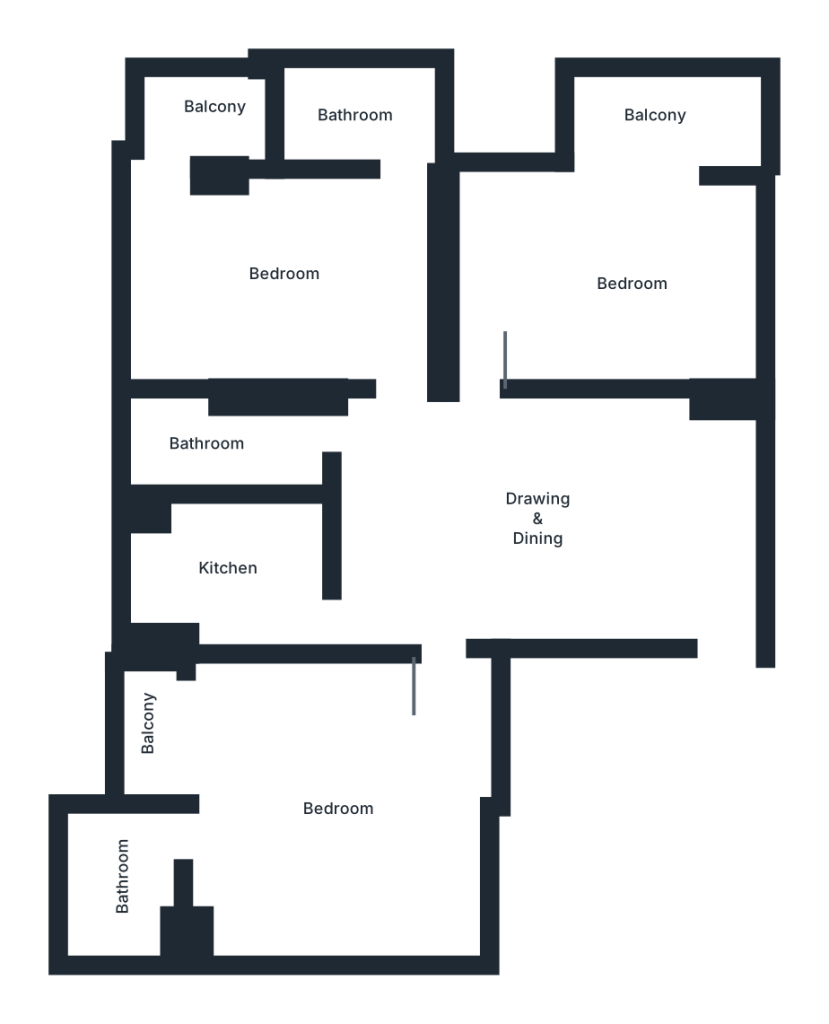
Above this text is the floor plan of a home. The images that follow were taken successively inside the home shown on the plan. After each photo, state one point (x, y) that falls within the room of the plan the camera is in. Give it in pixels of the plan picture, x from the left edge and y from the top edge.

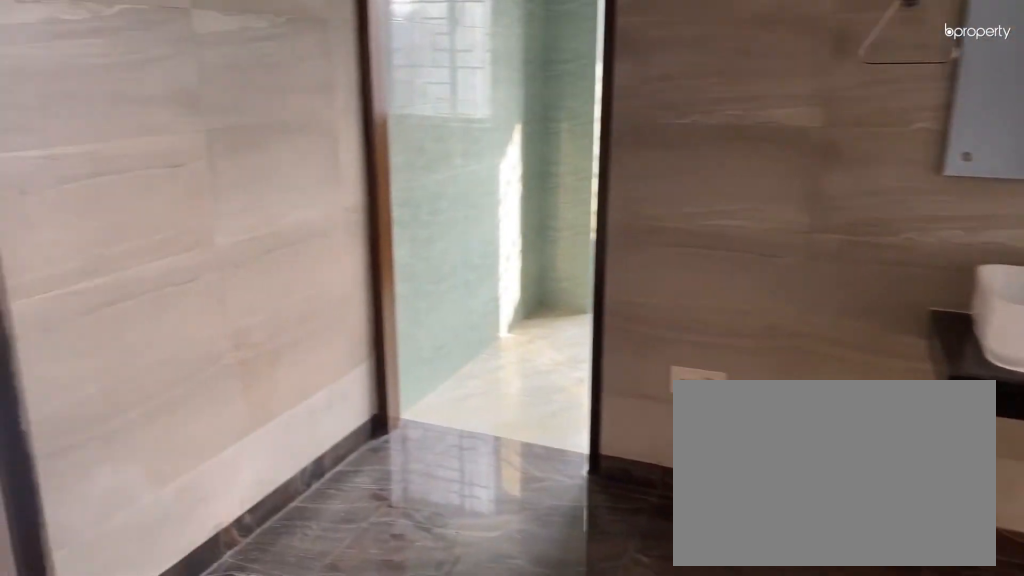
(541, 498)
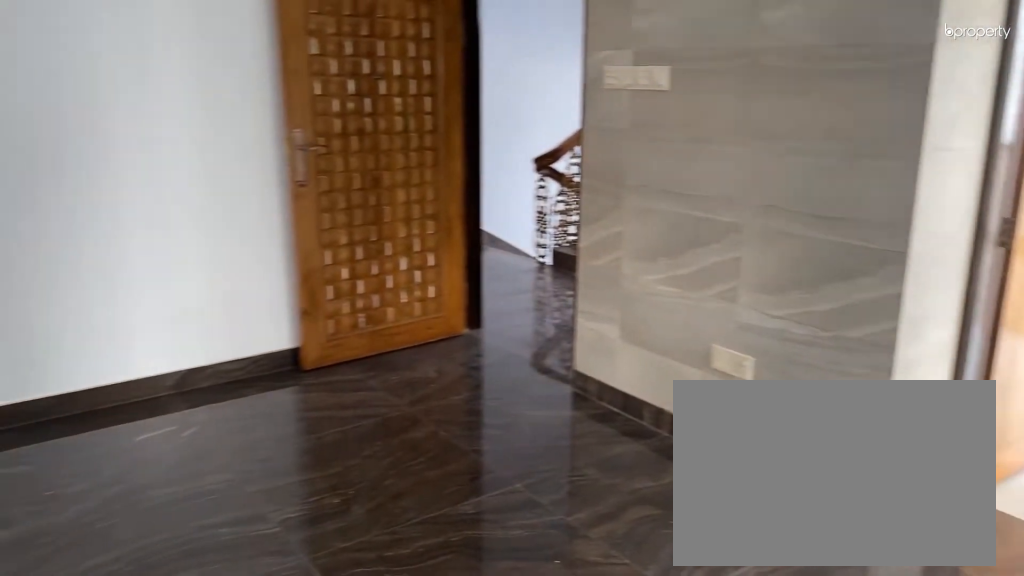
(541, 497)
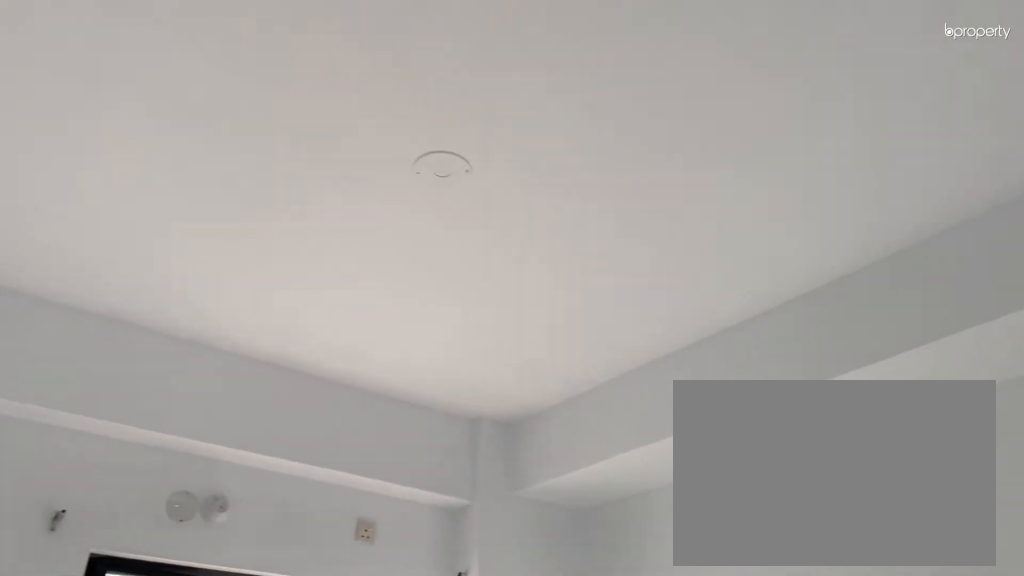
(638, 280)
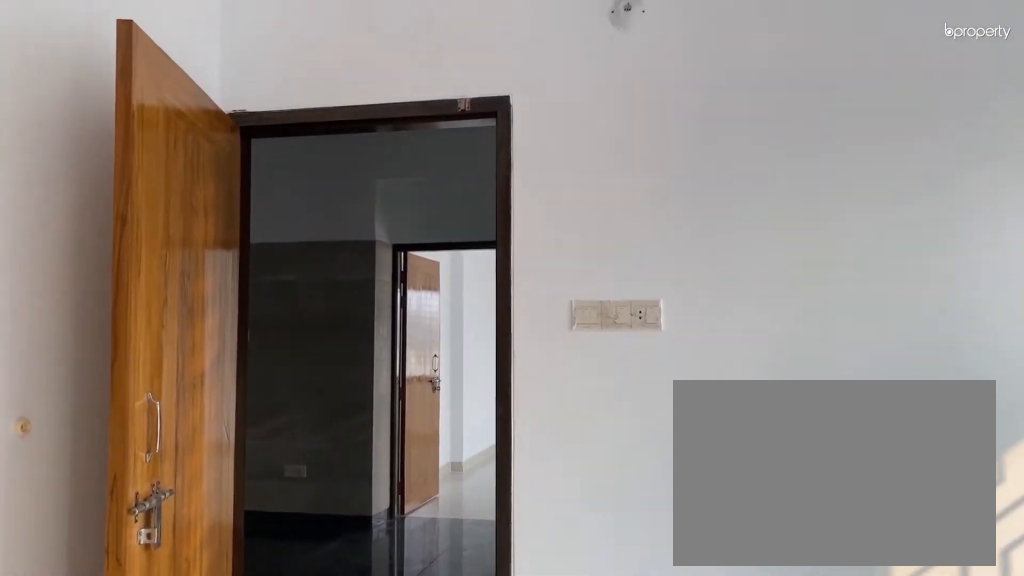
(292, 269)
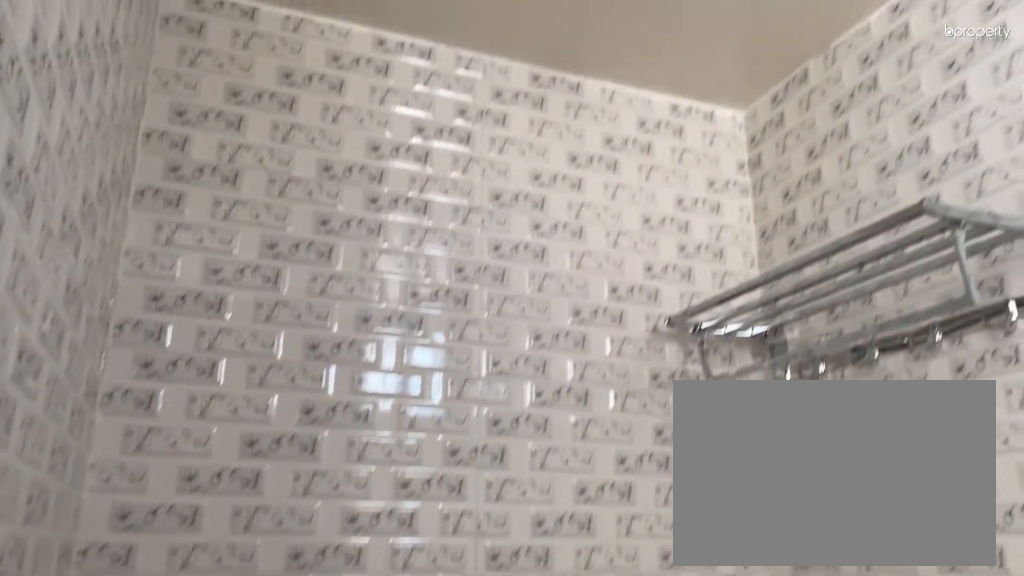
(354, 109)
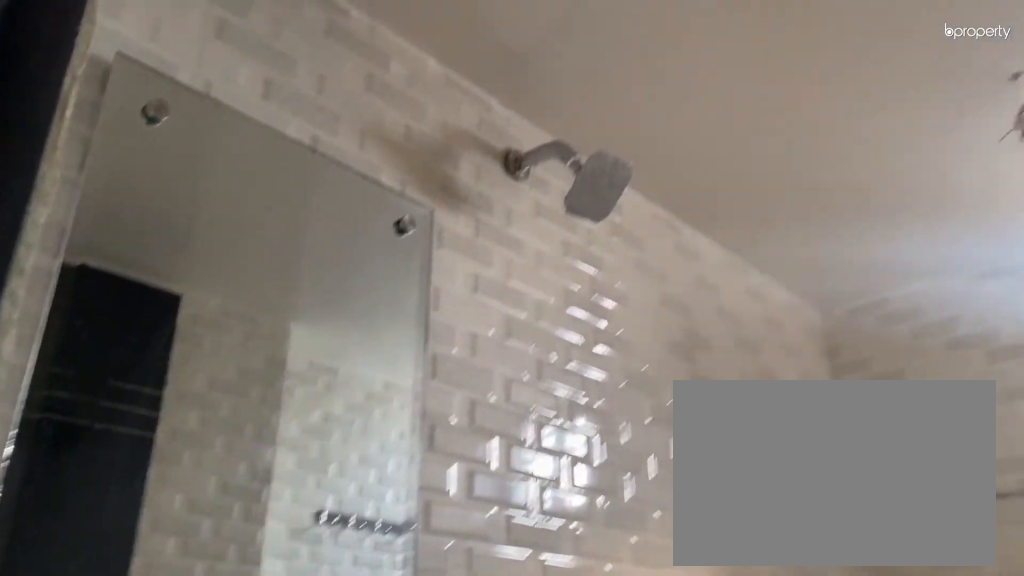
(226, 443)
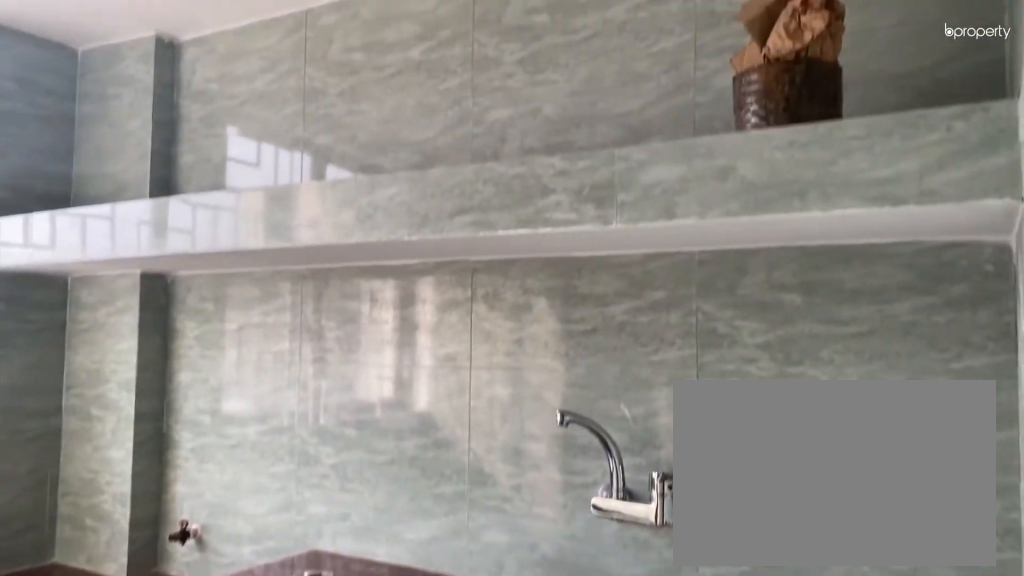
(225, 560)
